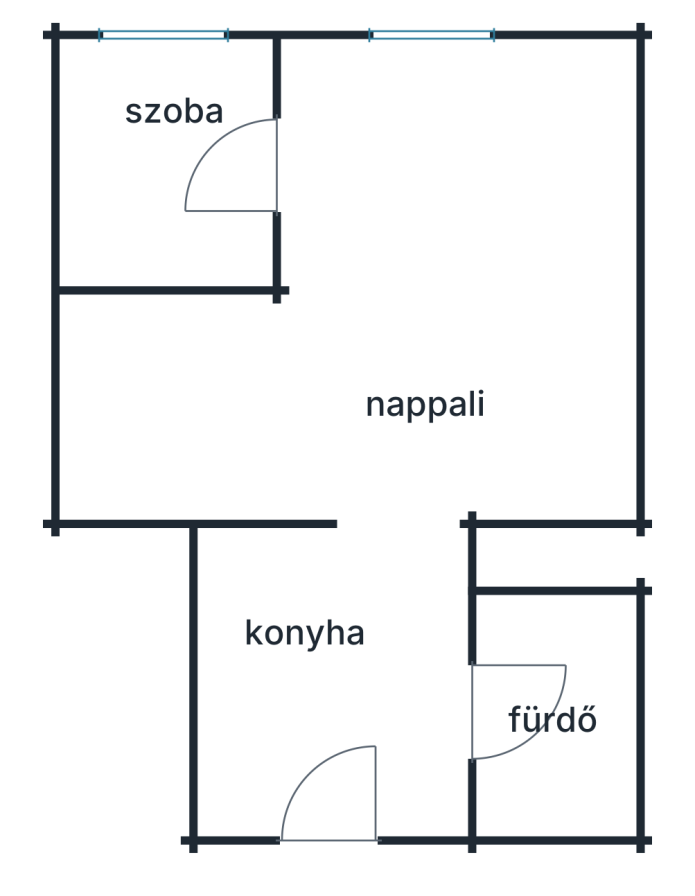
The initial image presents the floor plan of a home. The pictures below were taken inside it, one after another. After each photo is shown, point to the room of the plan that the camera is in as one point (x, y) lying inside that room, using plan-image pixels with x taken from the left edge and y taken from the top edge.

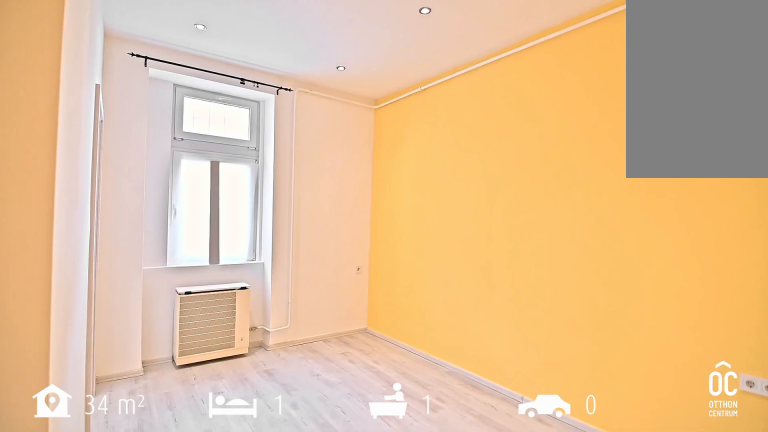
(436, 330)
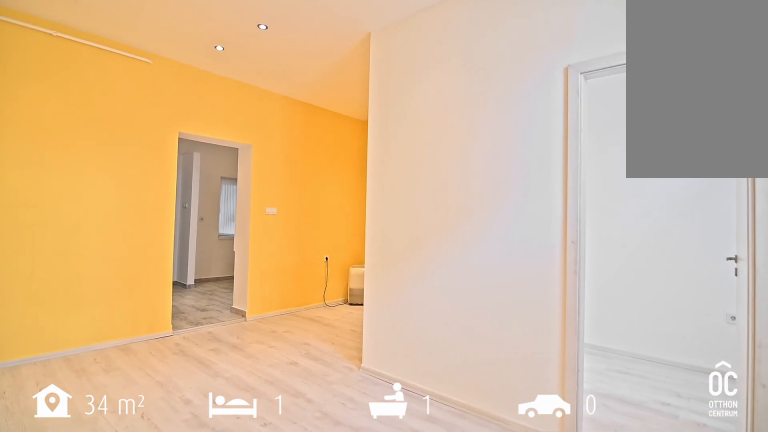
(436, 330)
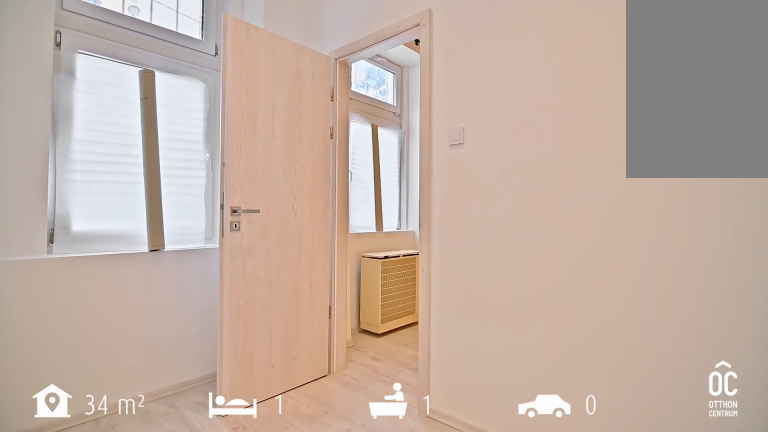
(163, 162)
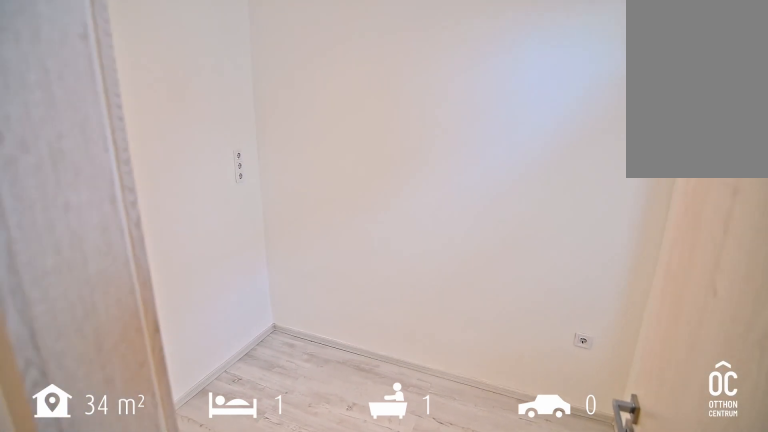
(163, 162)
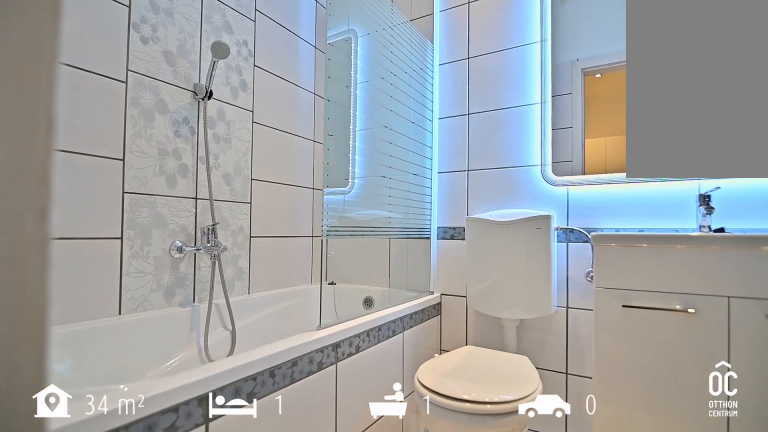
(556, 713)
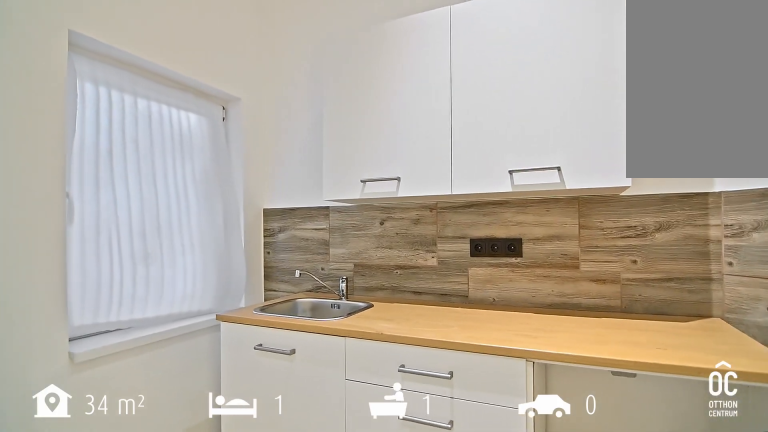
(328, 684)
